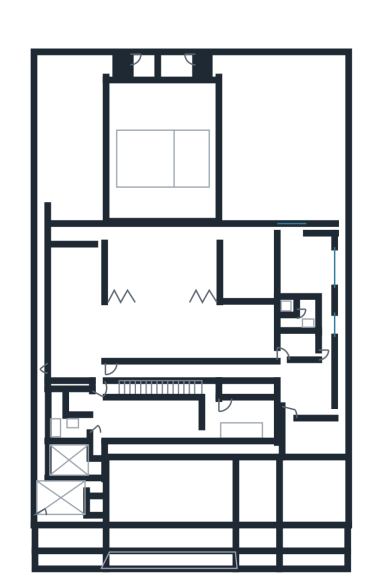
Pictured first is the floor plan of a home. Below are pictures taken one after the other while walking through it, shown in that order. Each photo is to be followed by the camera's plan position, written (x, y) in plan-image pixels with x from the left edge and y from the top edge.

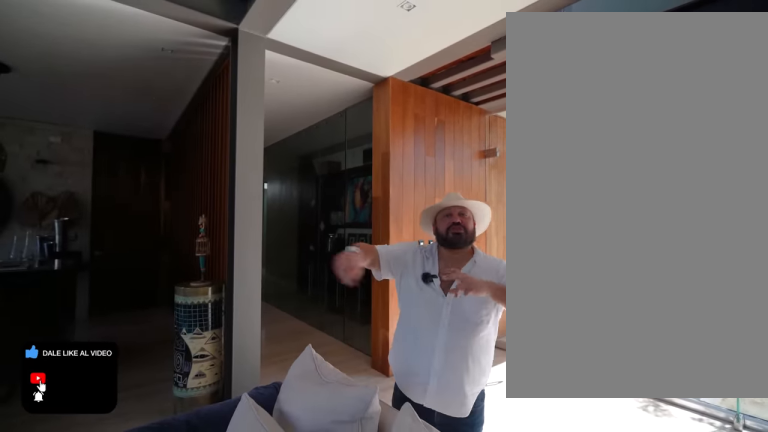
(212, 350)
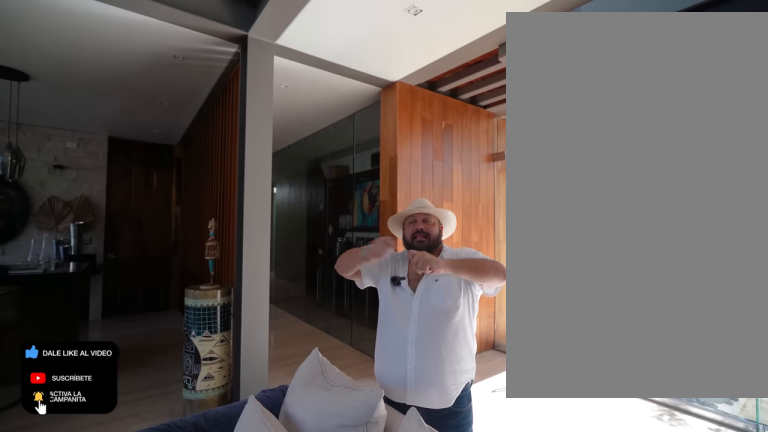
(212, 350)
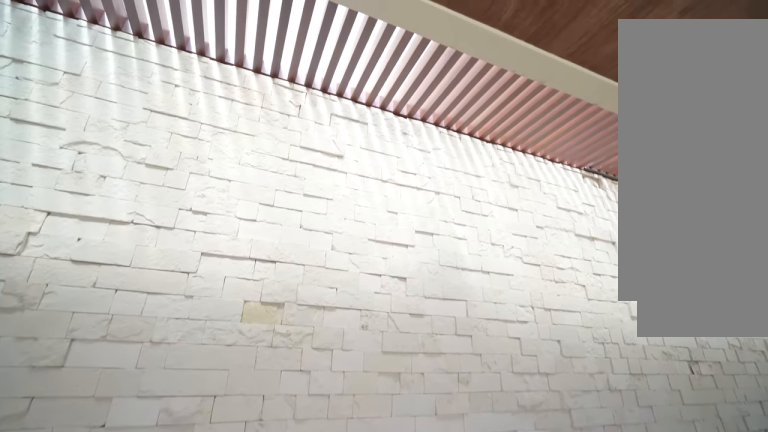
(144, 478)
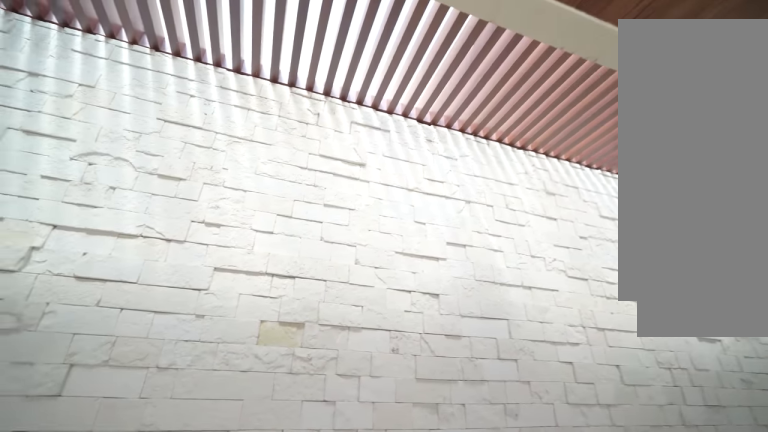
(144, 468)
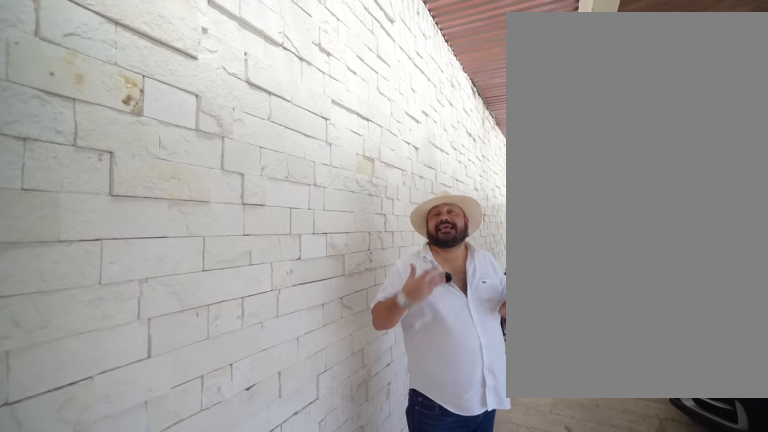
(141, 460)
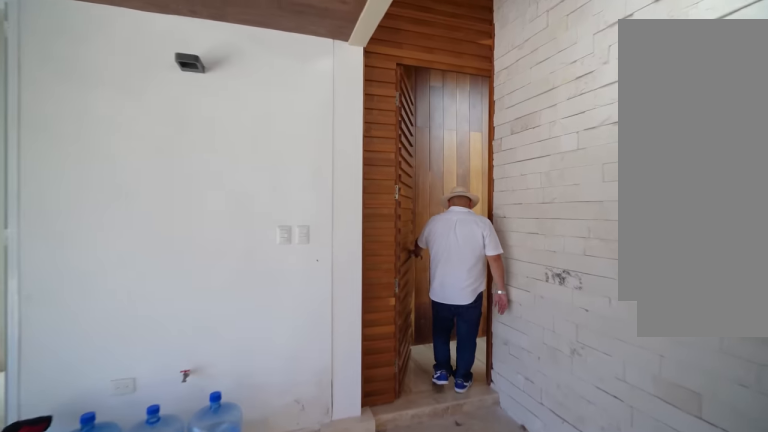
(146, 478)
